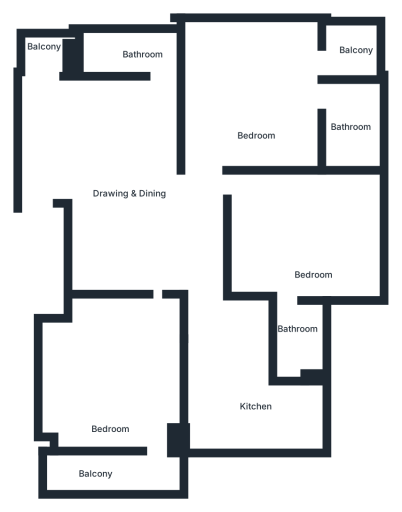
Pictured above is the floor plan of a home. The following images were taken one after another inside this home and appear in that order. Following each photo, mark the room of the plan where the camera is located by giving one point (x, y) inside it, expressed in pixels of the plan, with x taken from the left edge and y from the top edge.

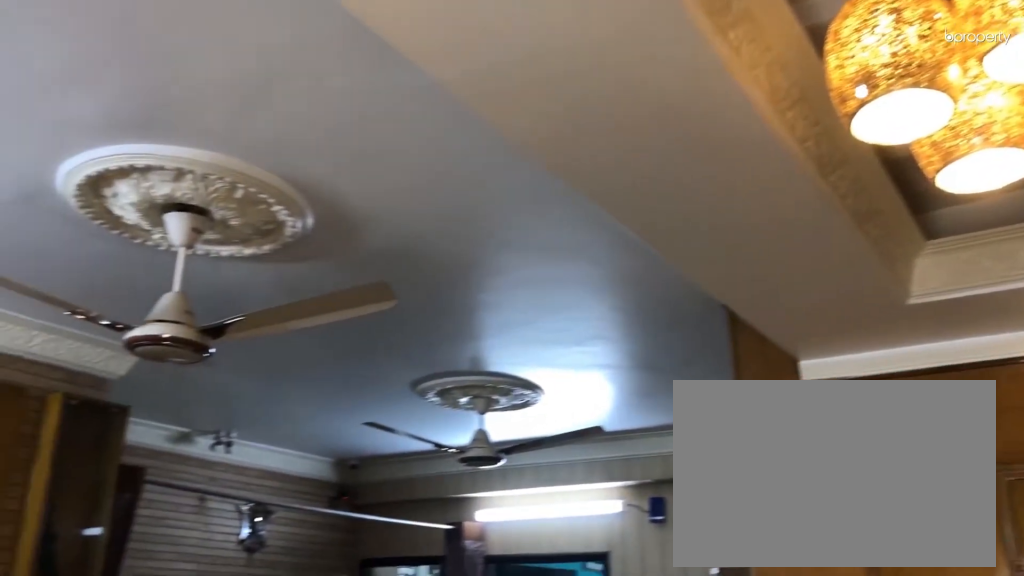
(128, 192)
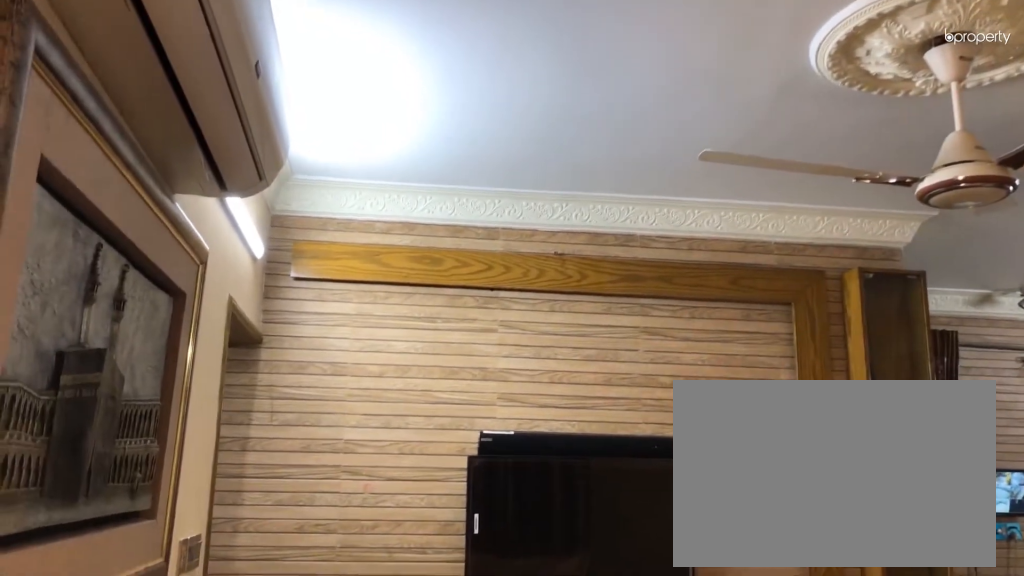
(128, 192)
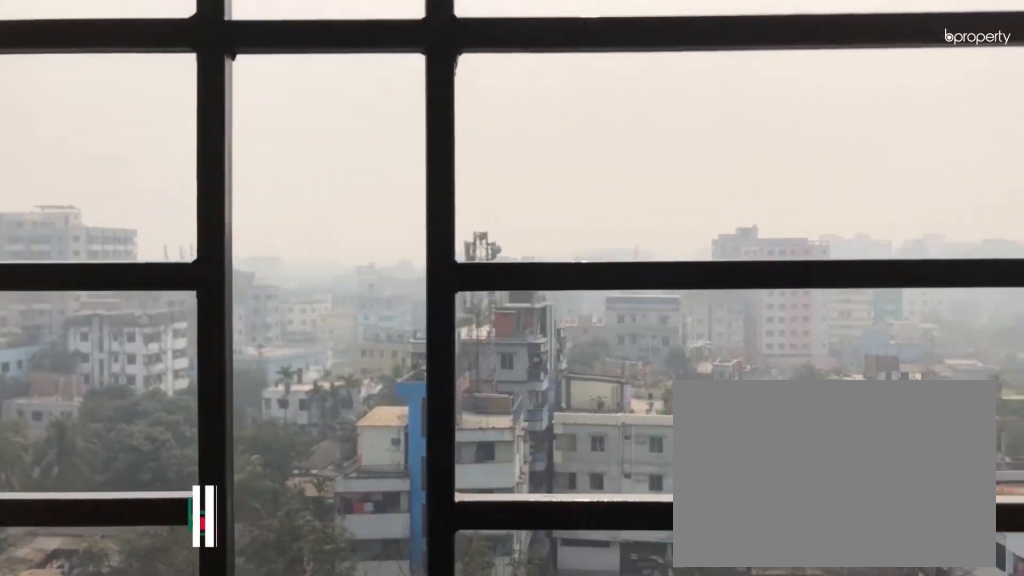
(47, 45)
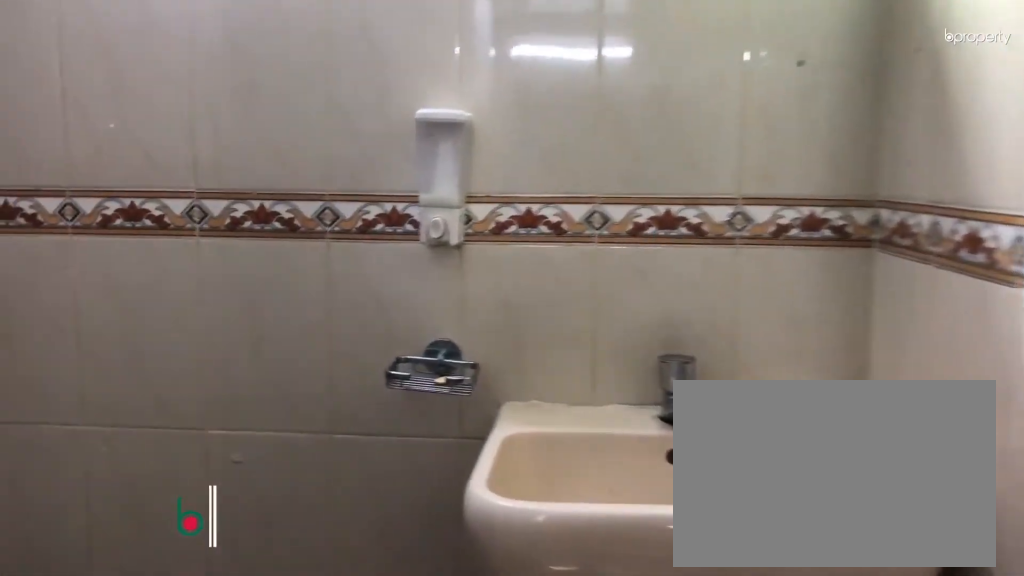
(138, 52)
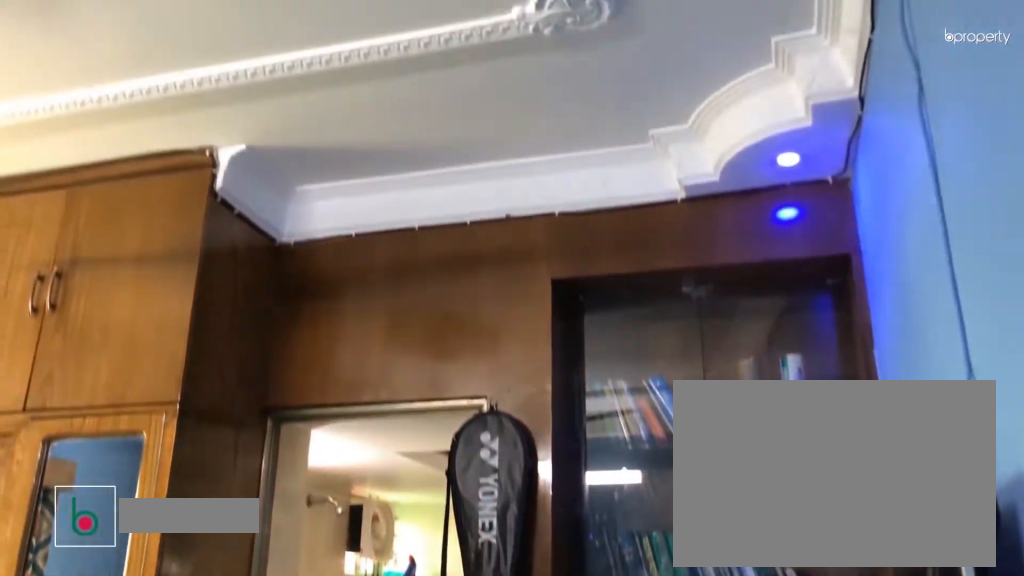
(317, 234)
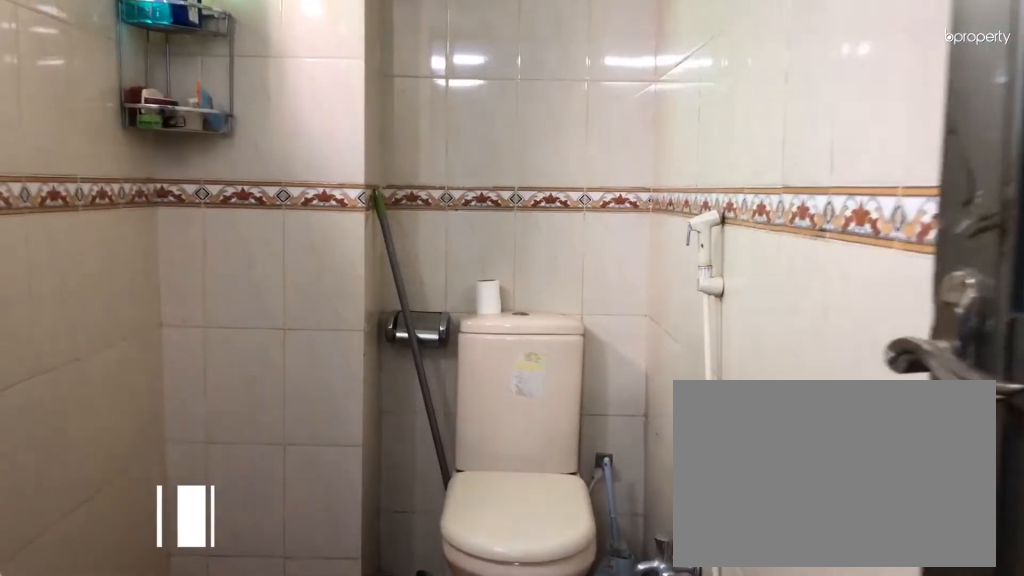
(298, 341)
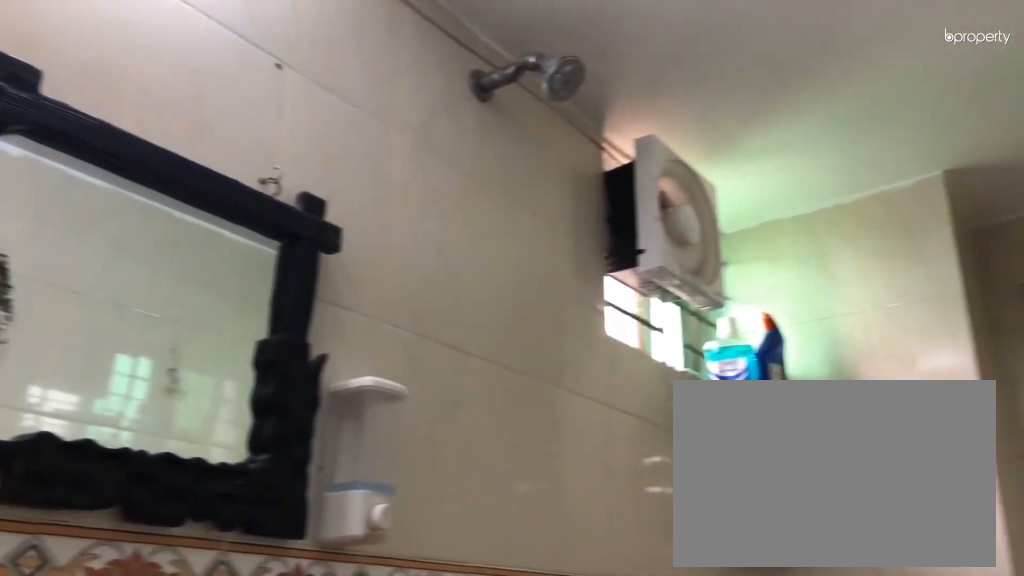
(298, 341)
